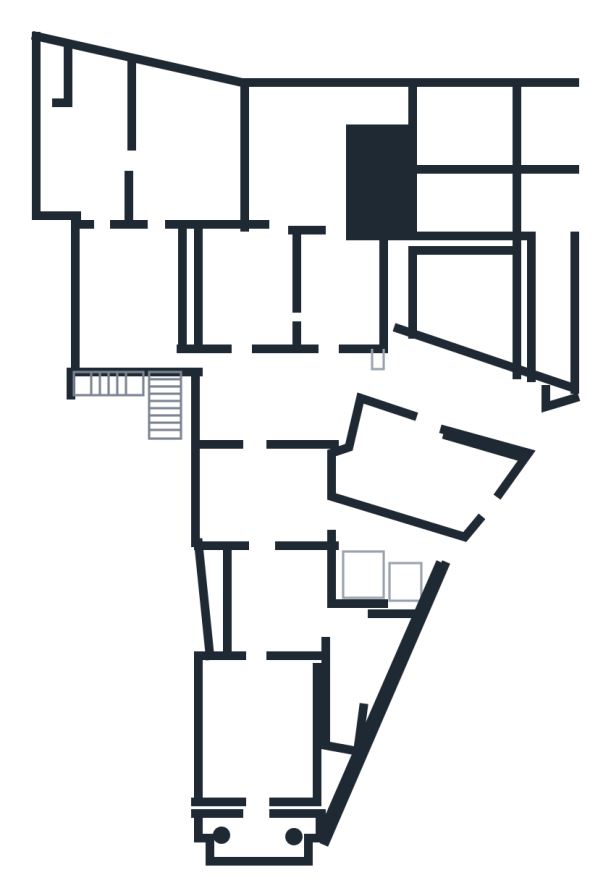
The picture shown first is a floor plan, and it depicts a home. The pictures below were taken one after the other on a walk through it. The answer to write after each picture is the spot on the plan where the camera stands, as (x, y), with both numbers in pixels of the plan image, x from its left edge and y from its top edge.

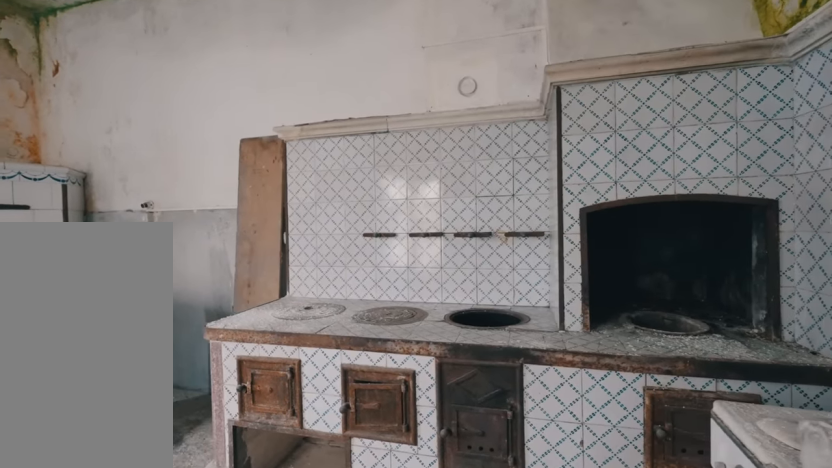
(167, 160)
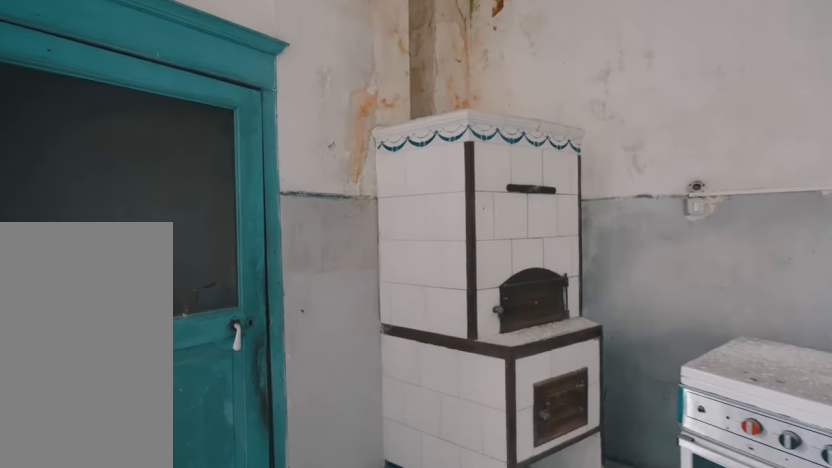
(167, 160)
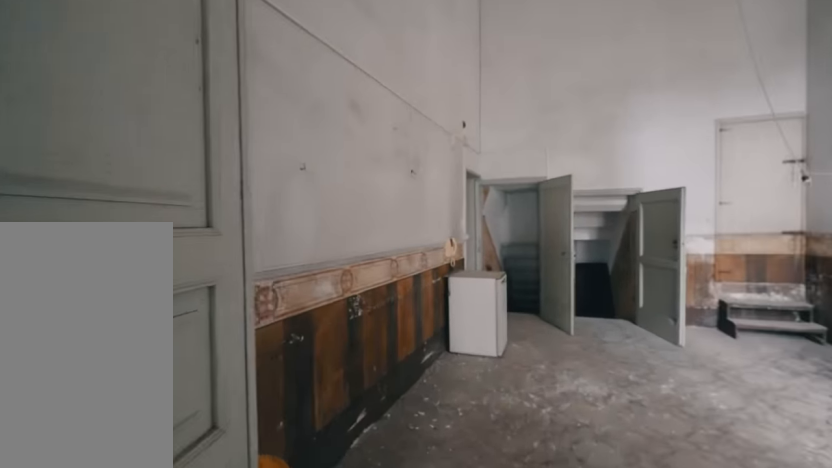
(149, 224)
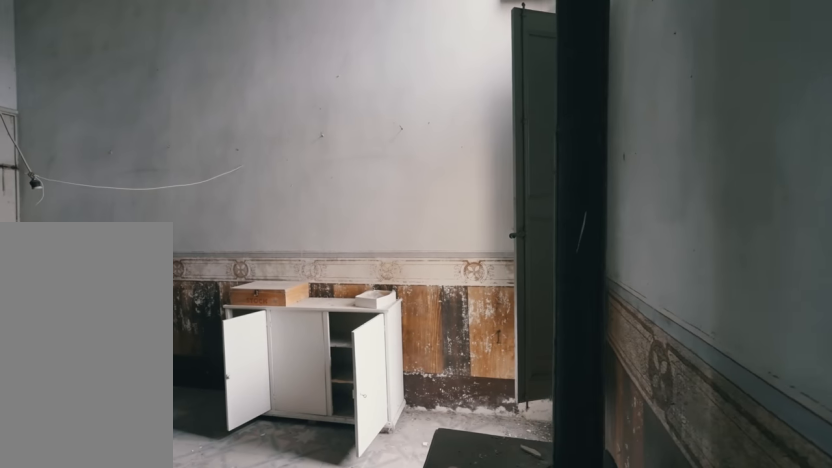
(127, 299)
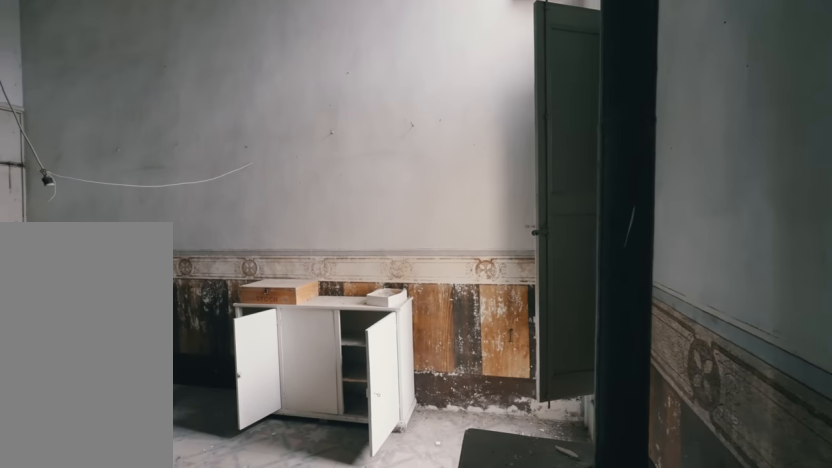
(127, 299)
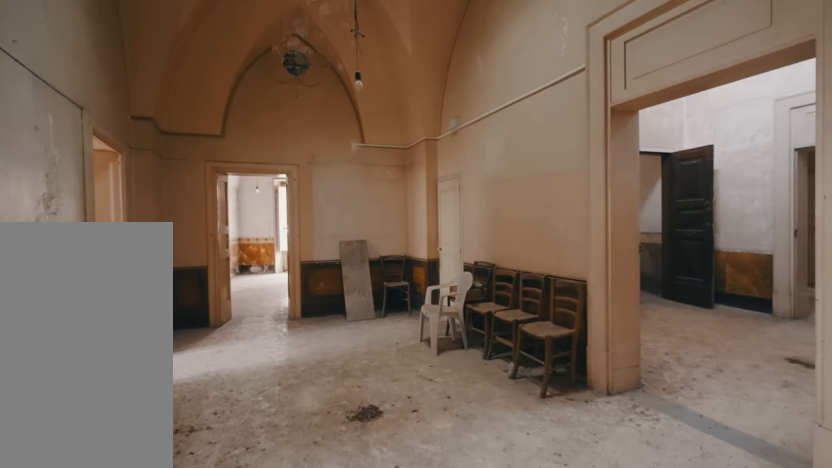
(271, 404)
